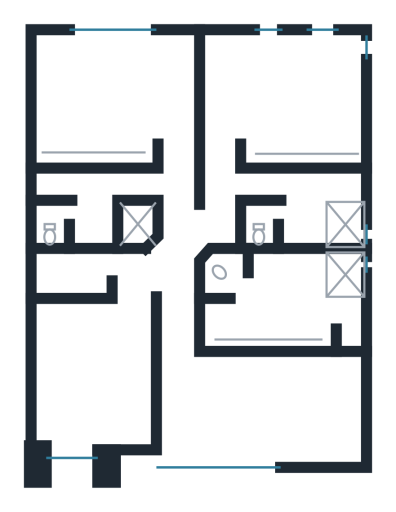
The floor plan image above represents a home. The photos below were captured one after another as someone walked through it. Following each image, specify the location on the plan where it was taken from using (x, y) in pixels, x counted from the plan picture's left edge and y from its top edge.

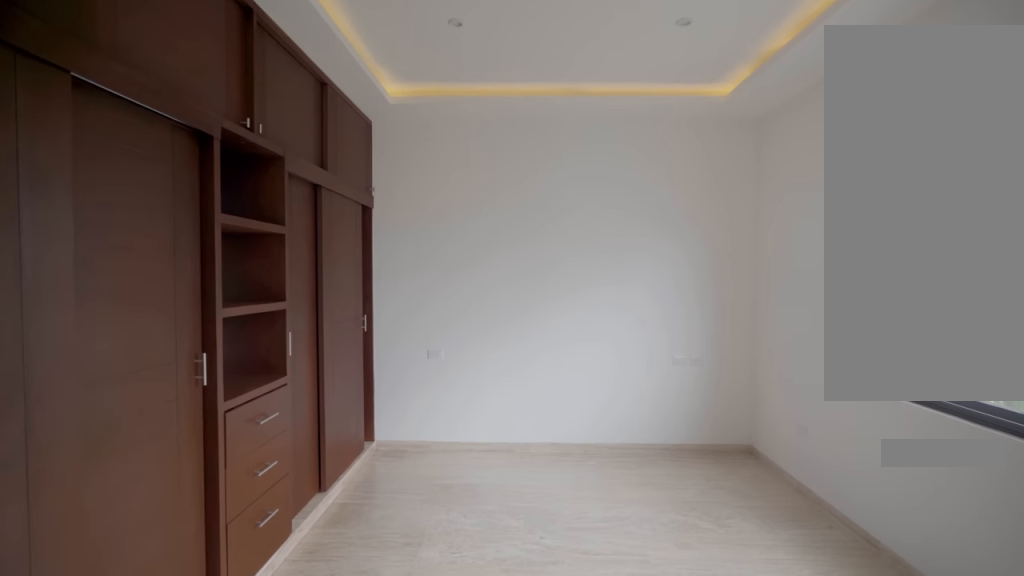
(180, 94)
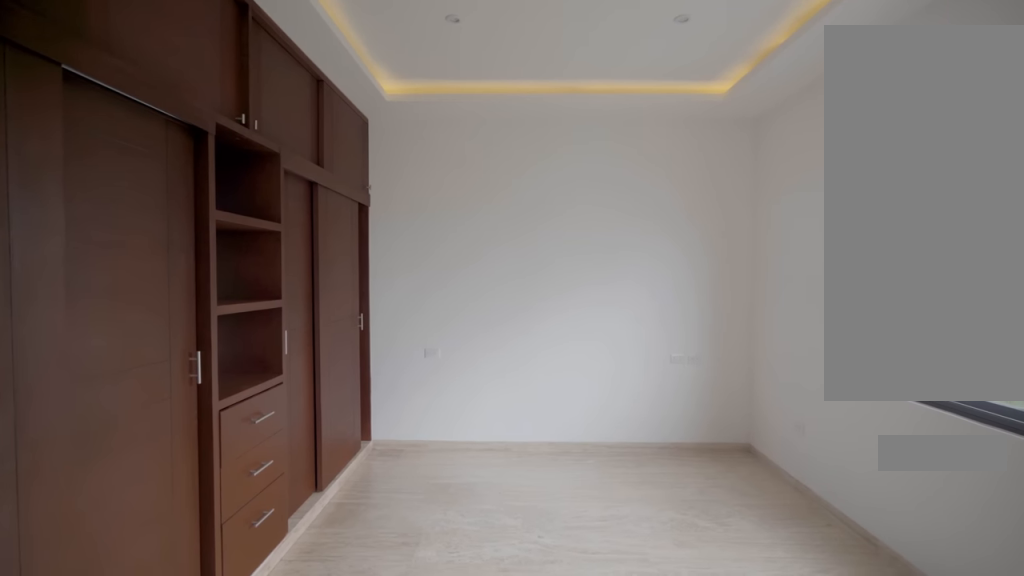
(180, 94)
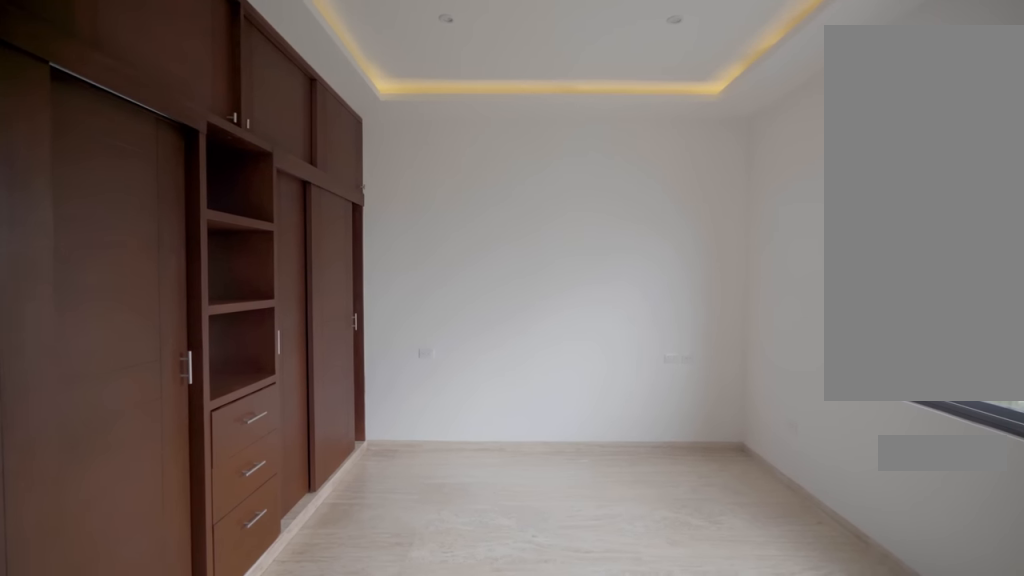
(180, 94)
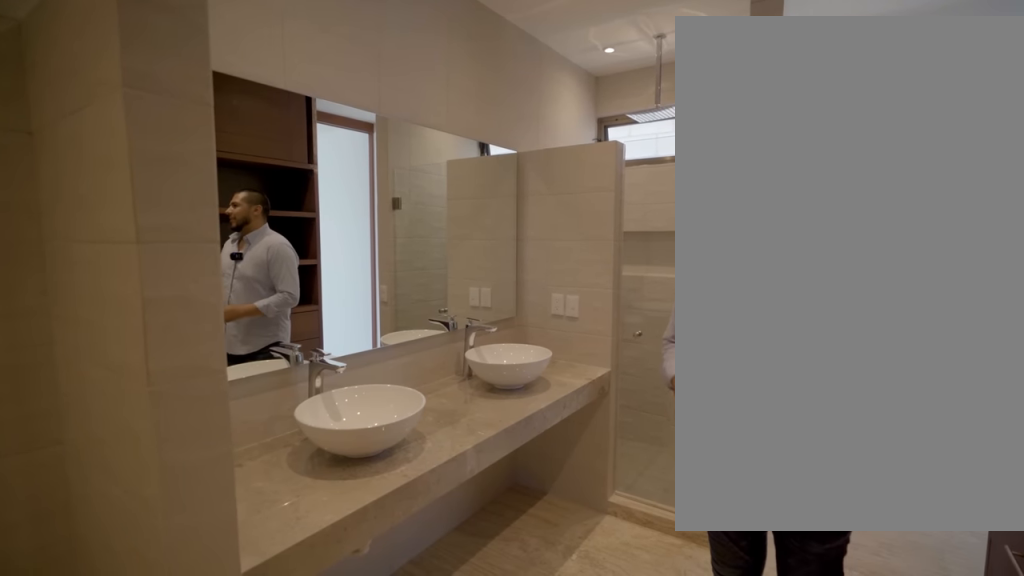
(254, 306)
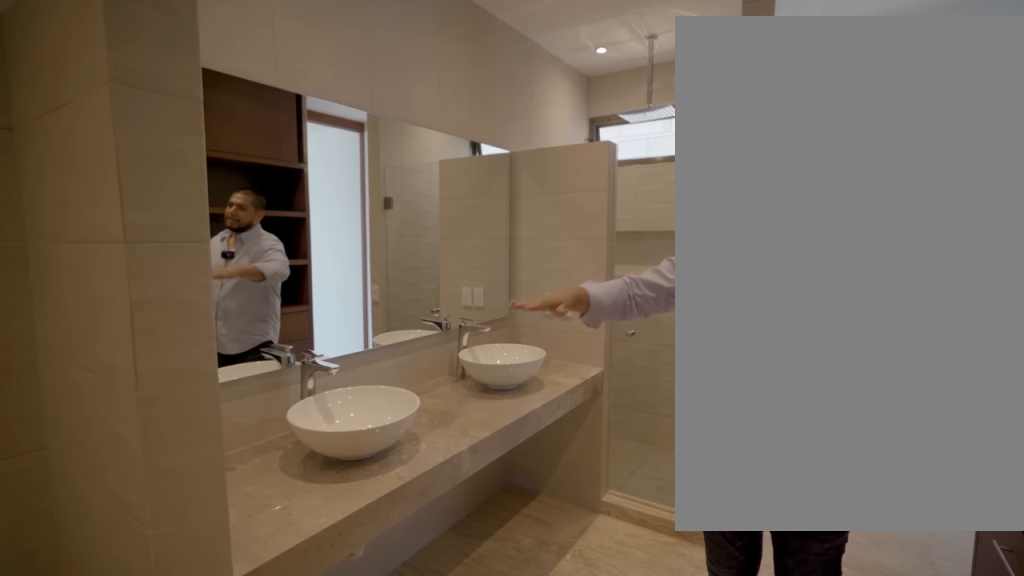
(255, 305)
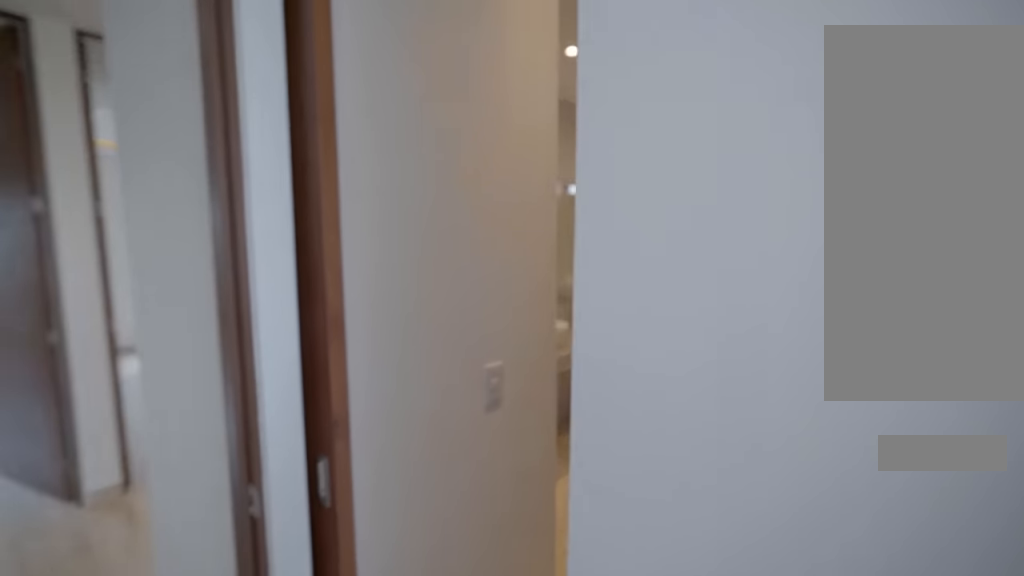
(182, 328)
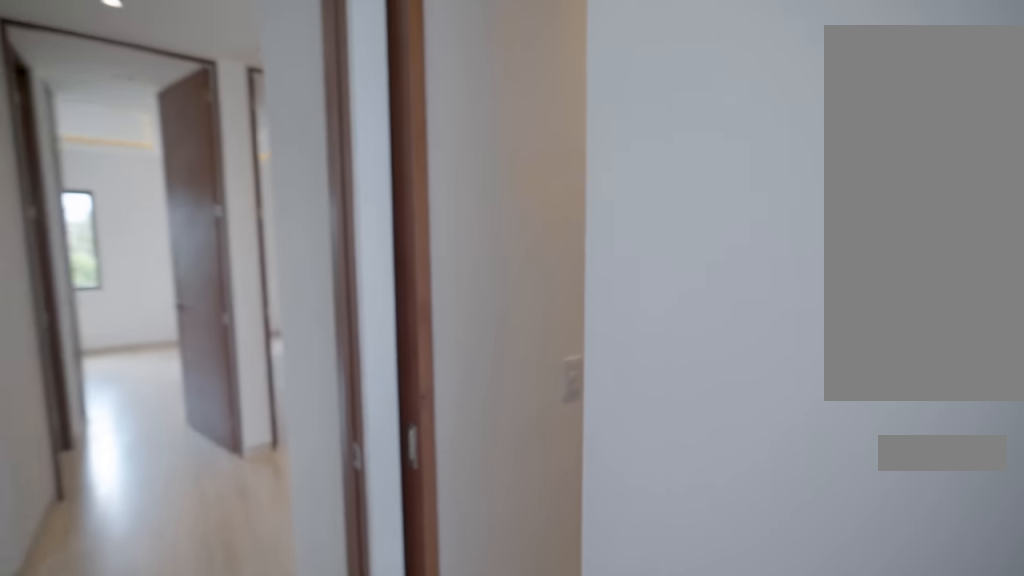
(181, 328)
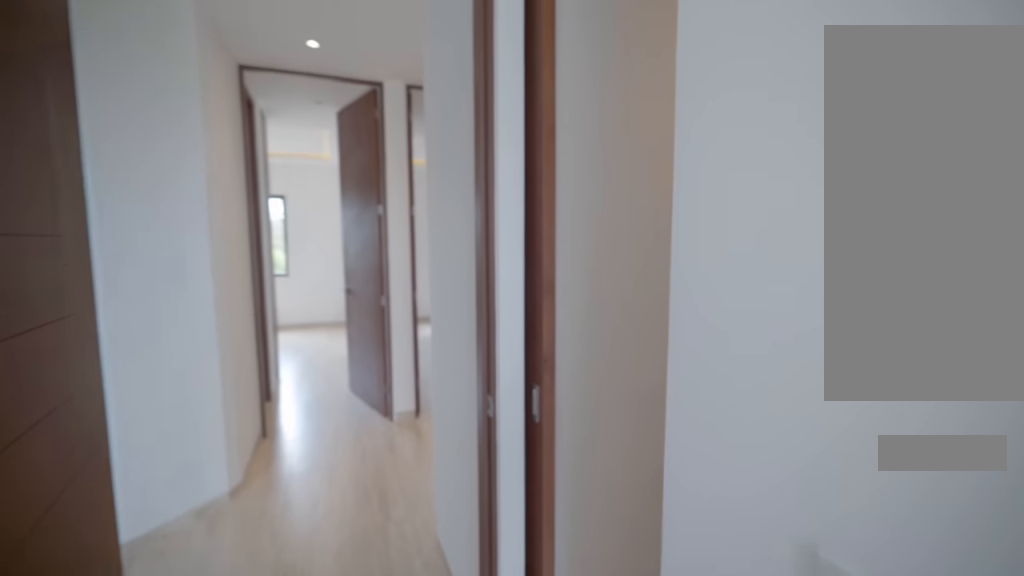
(182, 322)
